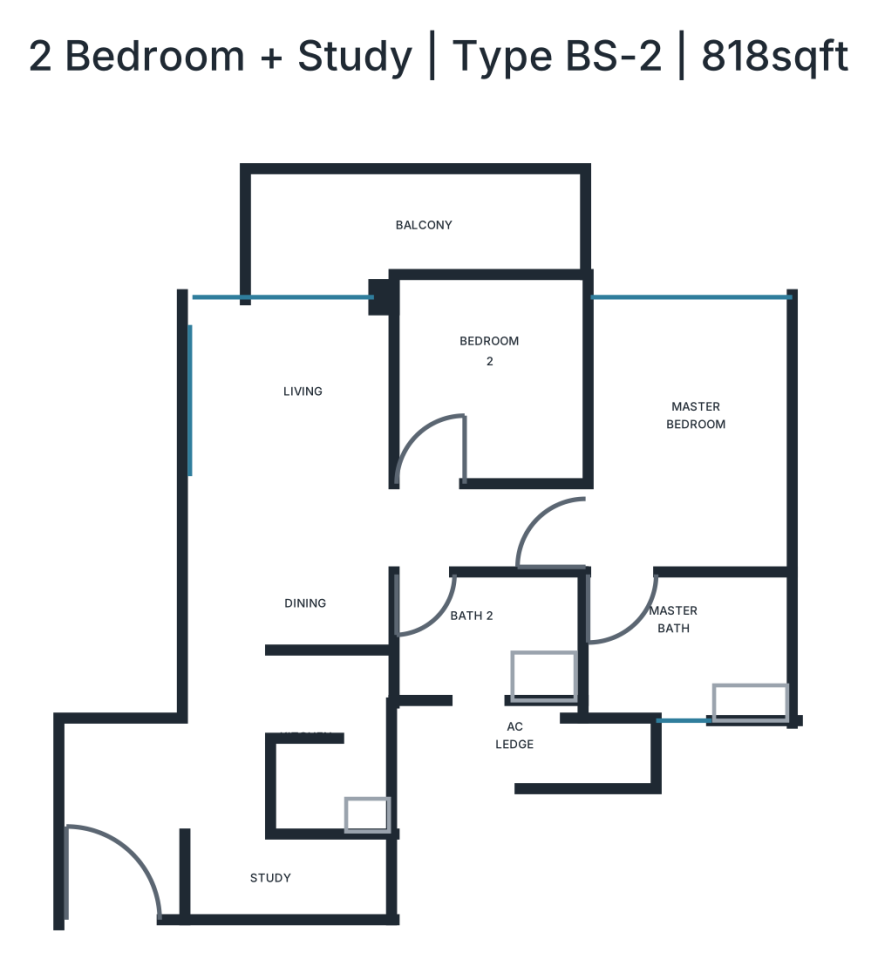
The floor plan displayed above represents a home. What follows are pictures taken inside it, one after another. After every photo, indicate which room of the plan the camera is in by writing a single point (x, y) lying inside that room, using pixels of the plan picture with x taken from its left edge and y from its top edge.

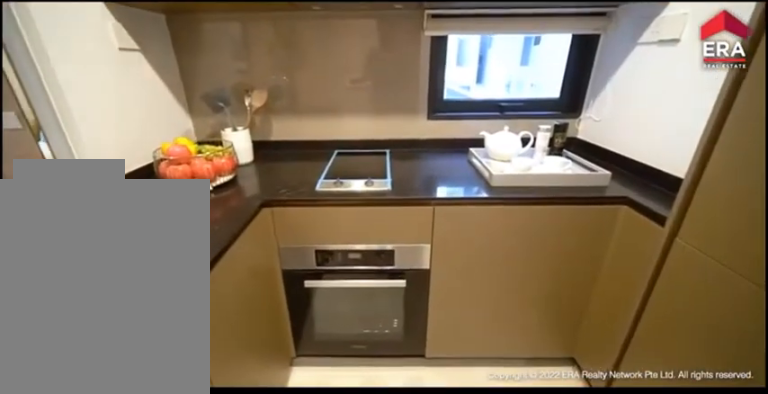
(326, 734)
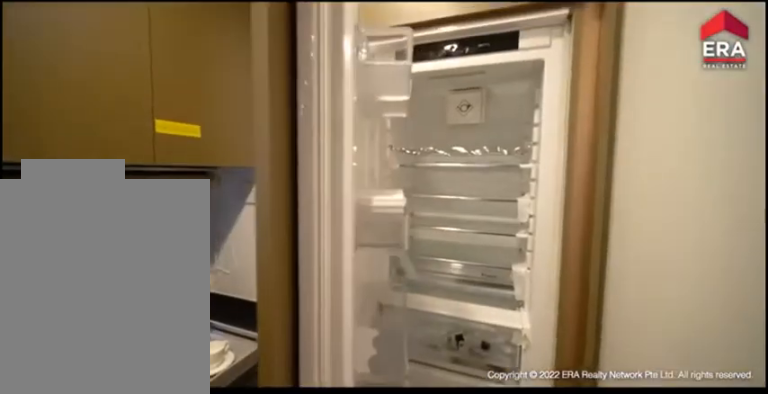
(327, 734)
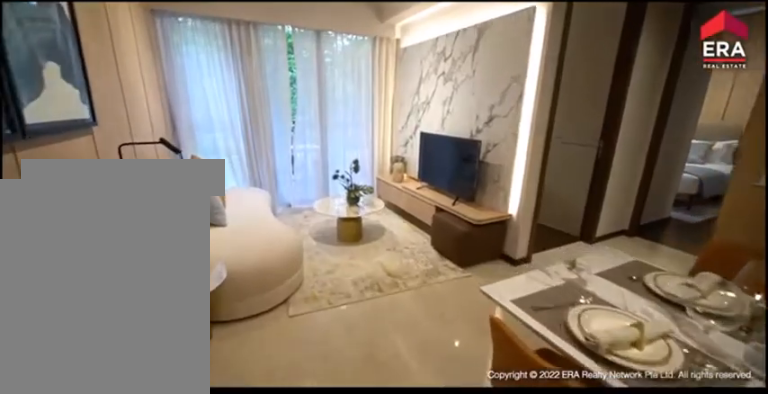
(286, 477)
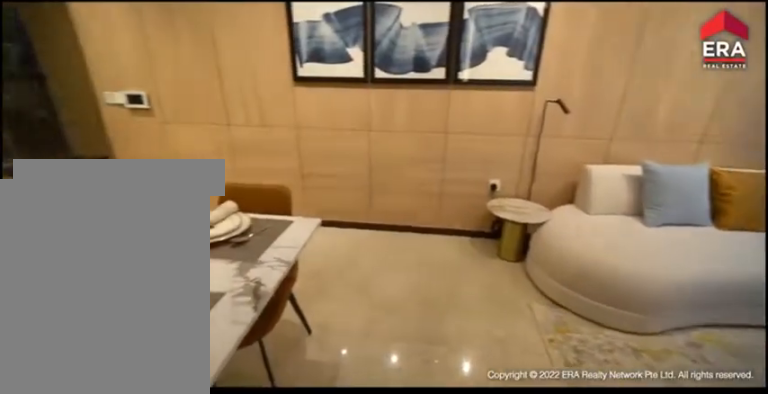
(285, 477)
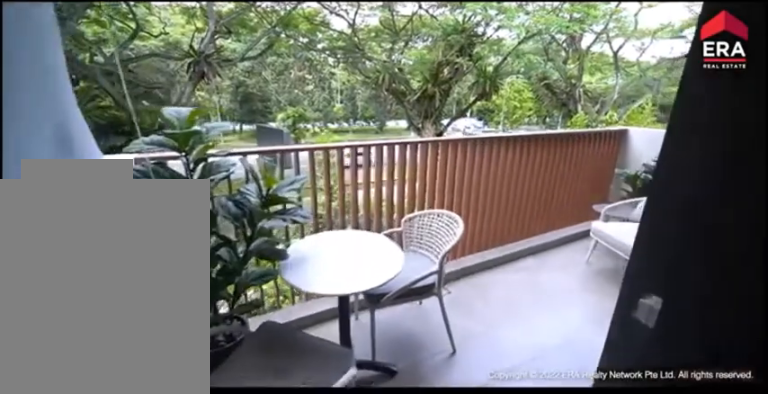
(405, 231)
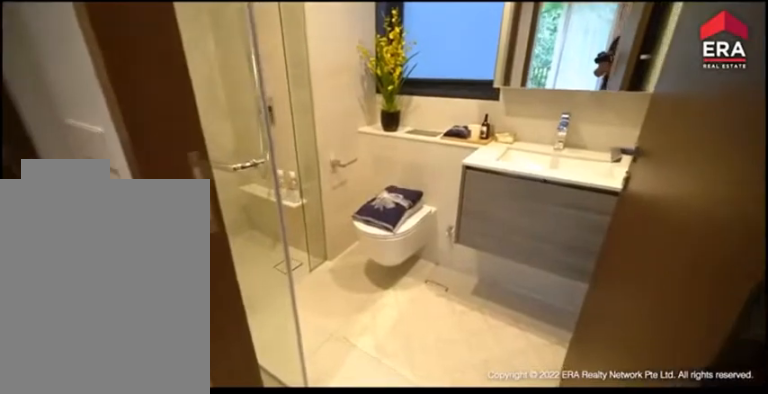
(472, 627)
